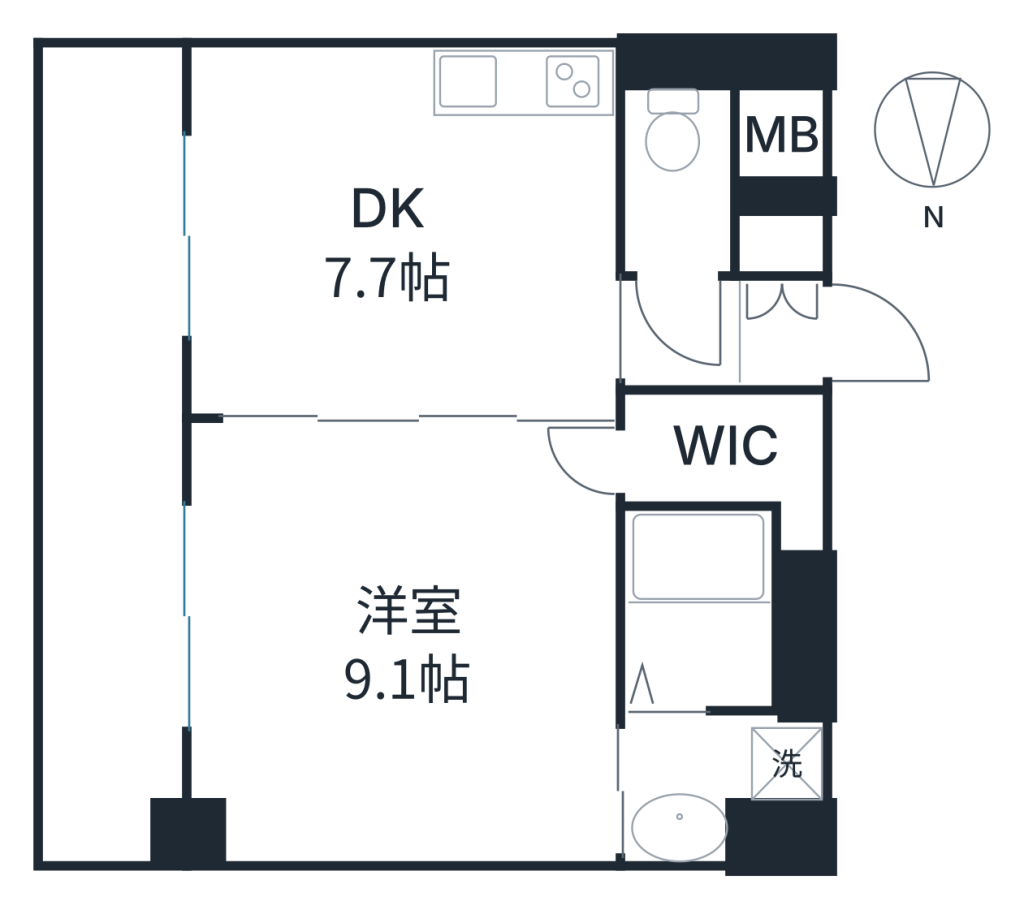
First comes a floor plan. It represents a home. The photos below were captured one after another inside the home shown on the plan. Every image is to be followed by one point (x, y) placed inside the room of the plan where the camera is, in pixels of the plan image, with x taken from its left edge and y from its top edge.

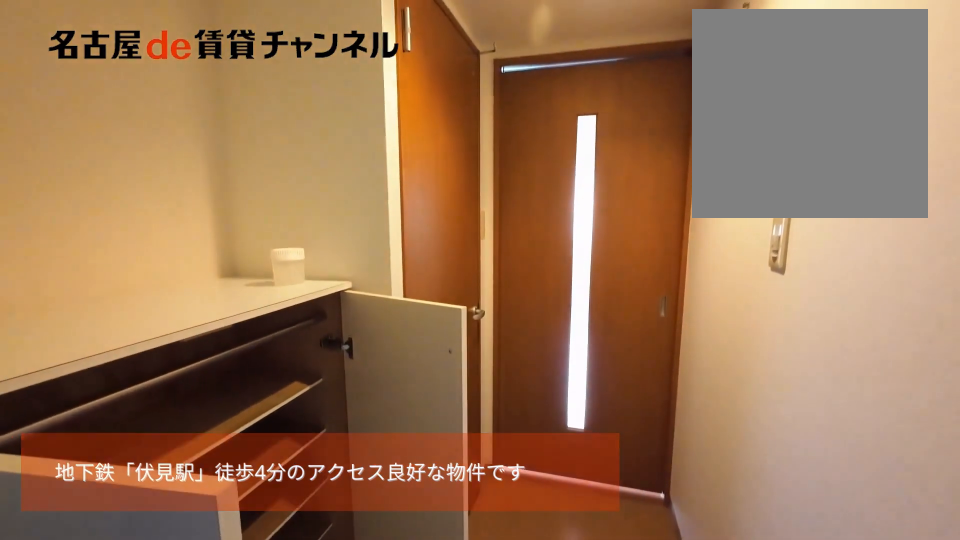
(728, 316)
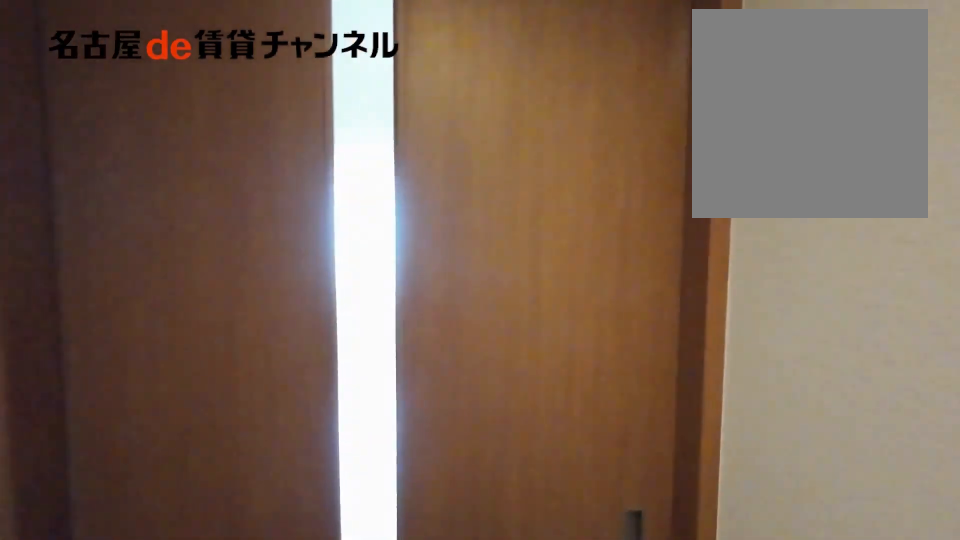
(728, 316)
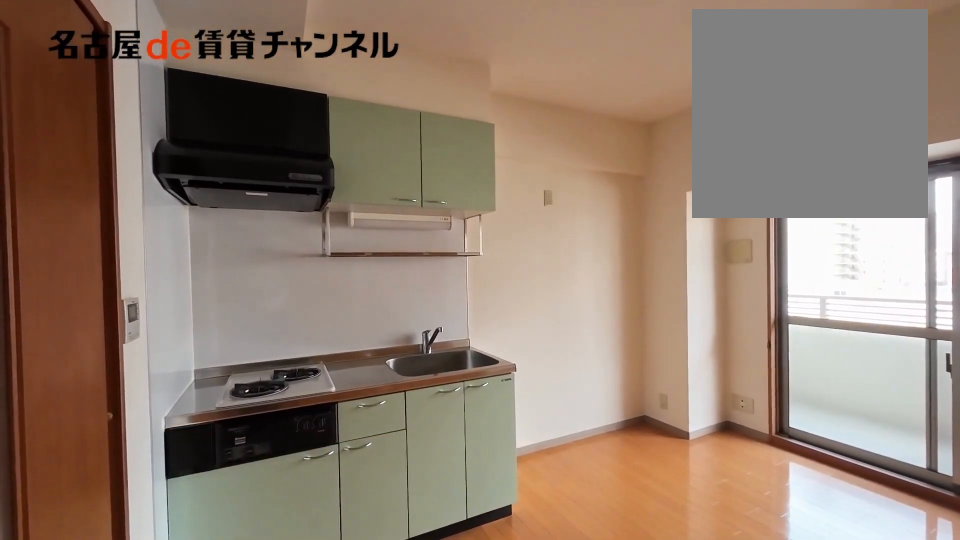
(398, 232)
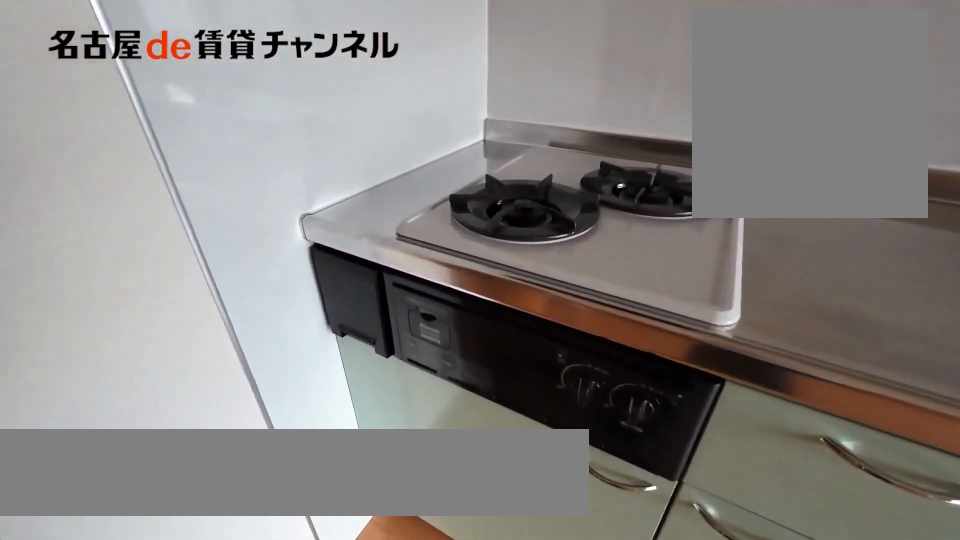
(523, 85)
